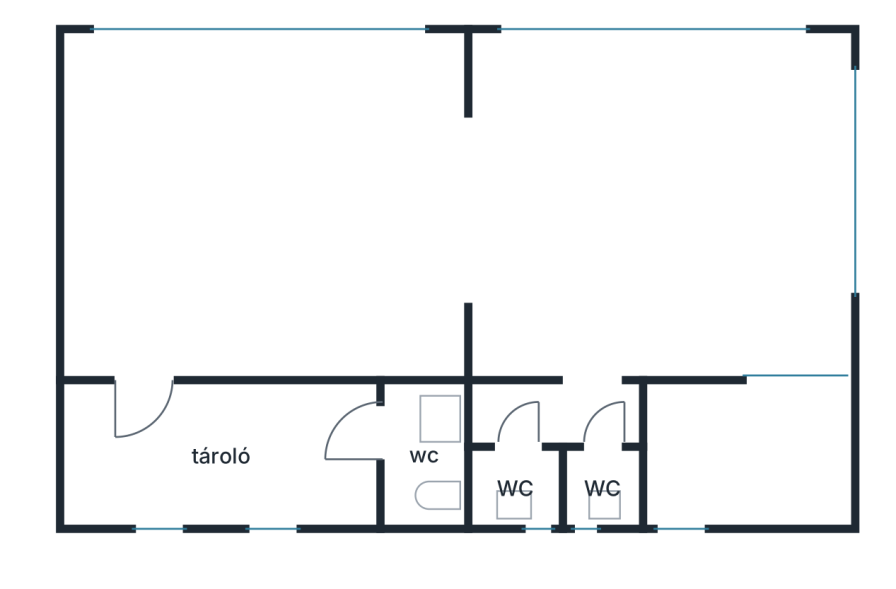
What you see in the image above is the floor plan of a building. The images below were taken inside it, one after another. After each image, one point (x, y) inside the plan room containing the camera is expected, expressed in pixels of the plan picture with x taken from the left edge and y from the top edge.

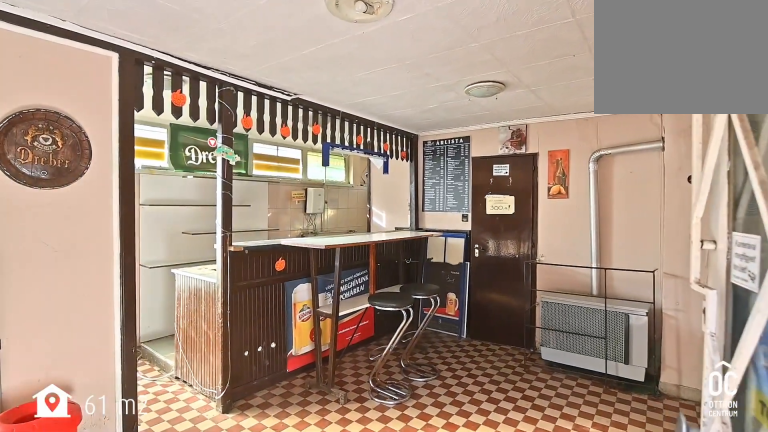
(574, 74)
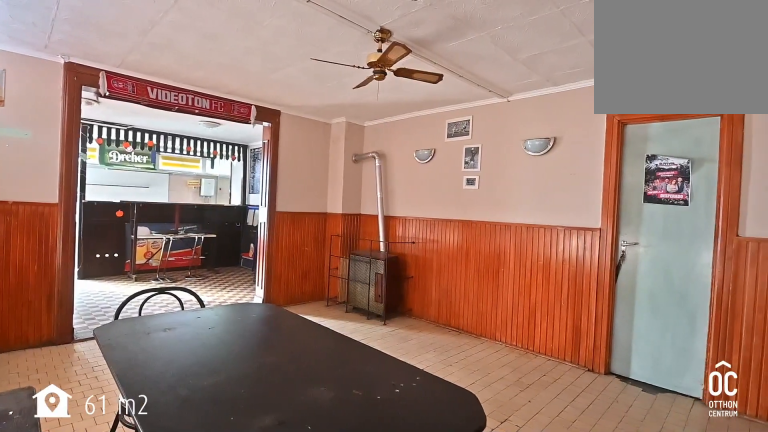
(270, 201)
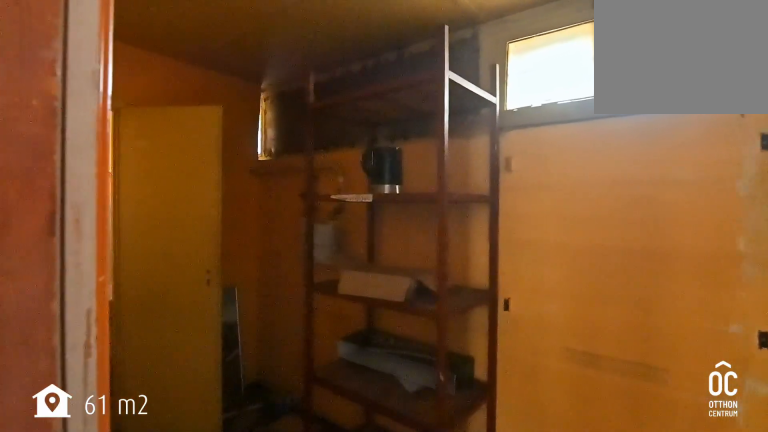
(242, 455)
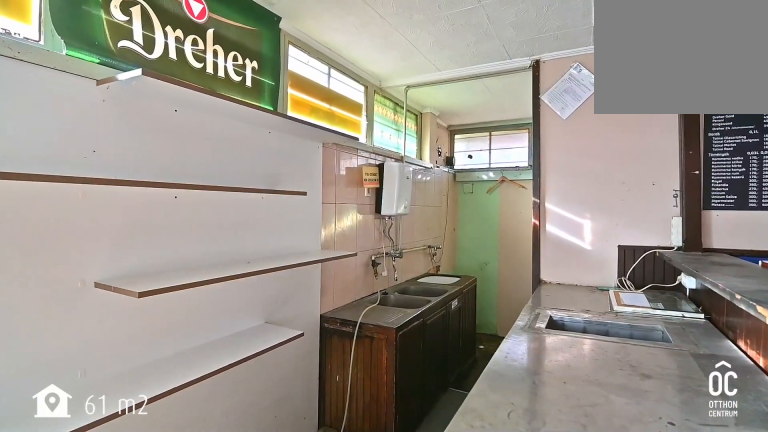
(750, 215)
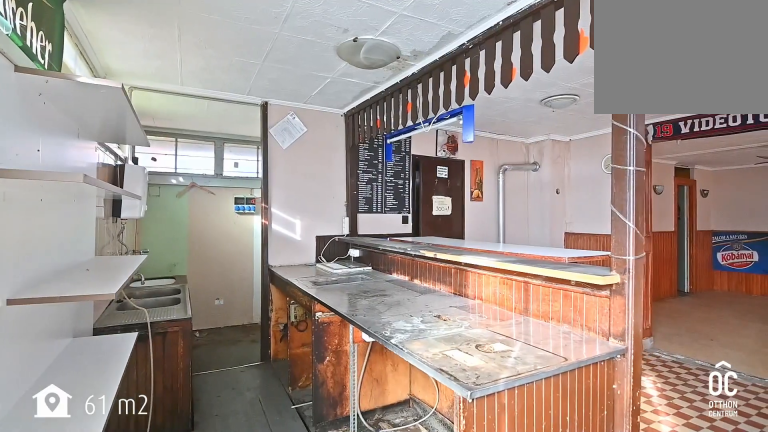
(750, 214)
